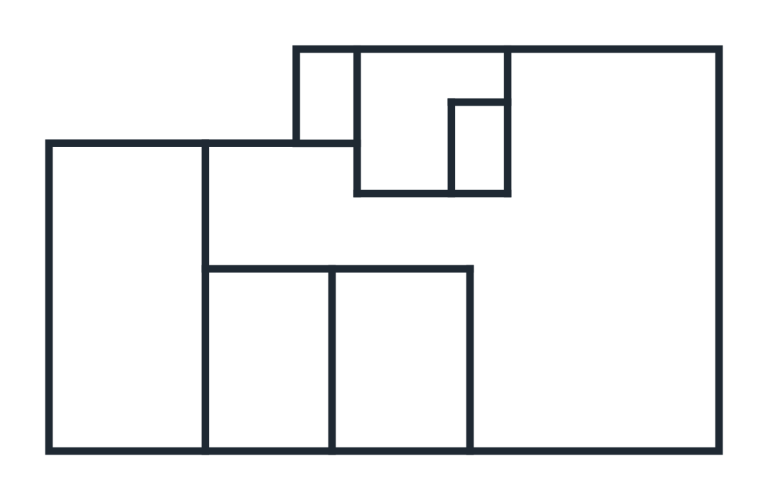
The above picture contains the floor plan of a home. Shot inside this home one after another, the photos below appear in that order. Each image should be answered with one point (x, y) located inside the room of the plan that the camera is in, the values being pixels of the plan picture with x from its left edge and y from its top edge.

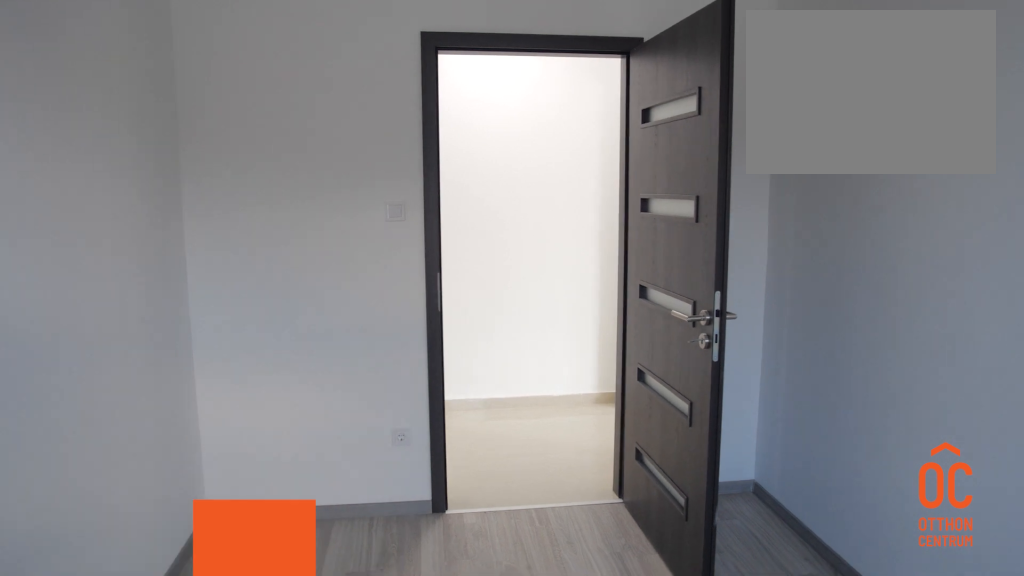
(266, 365)
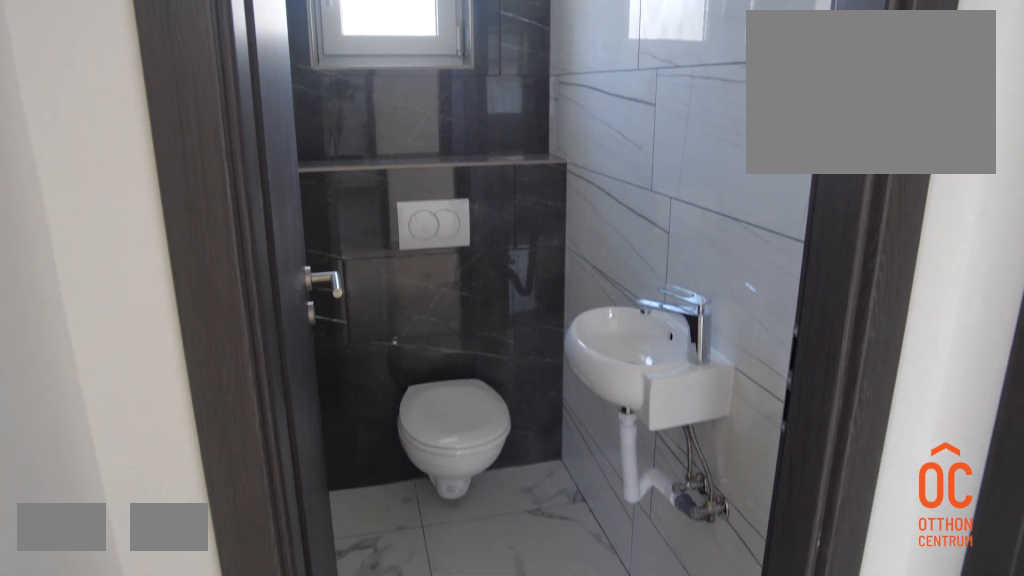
(327, 100)
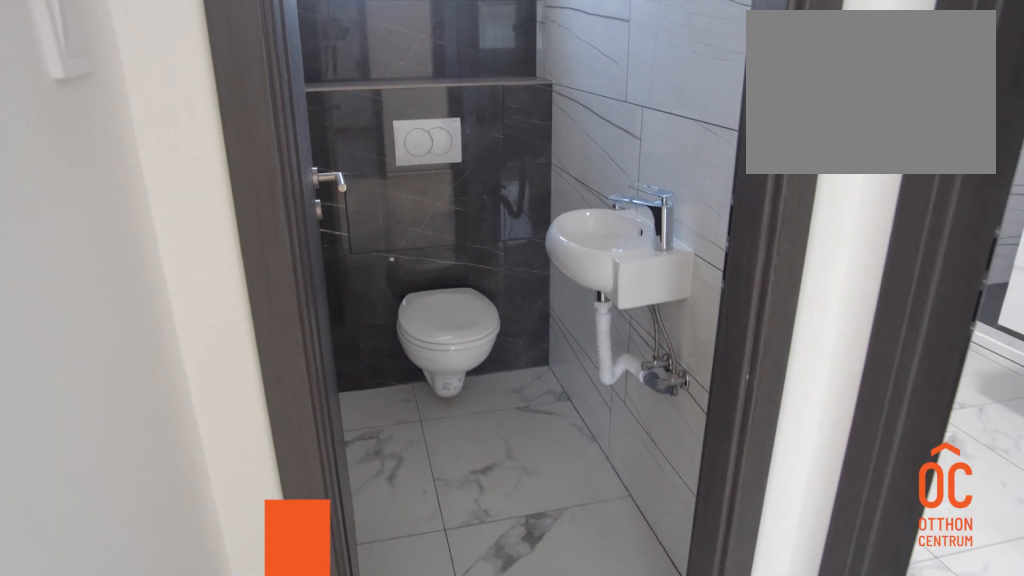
(327, 100)
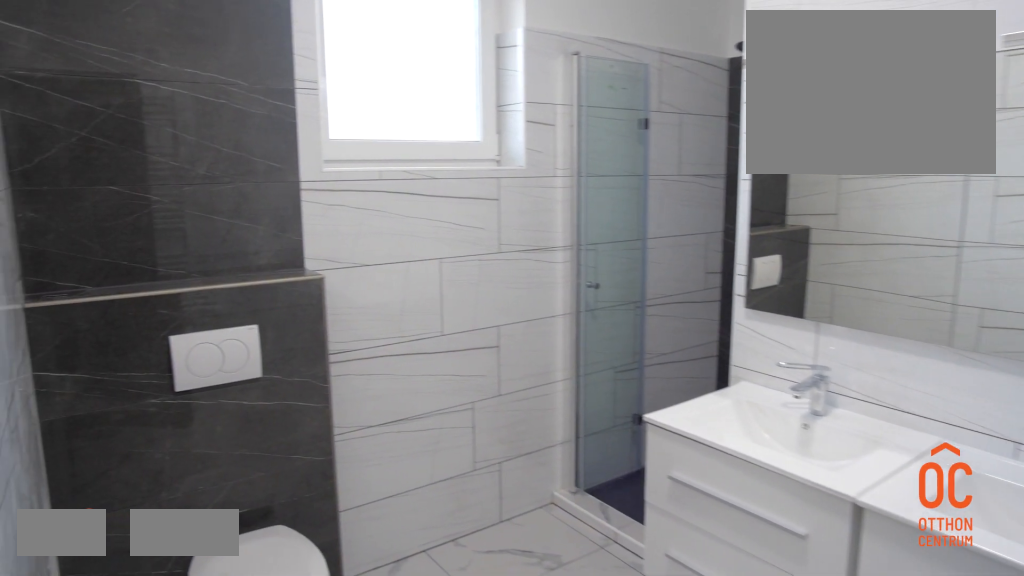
(401, 100)
